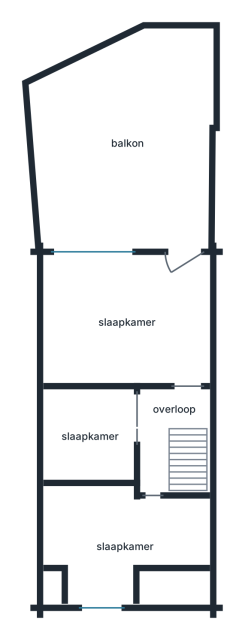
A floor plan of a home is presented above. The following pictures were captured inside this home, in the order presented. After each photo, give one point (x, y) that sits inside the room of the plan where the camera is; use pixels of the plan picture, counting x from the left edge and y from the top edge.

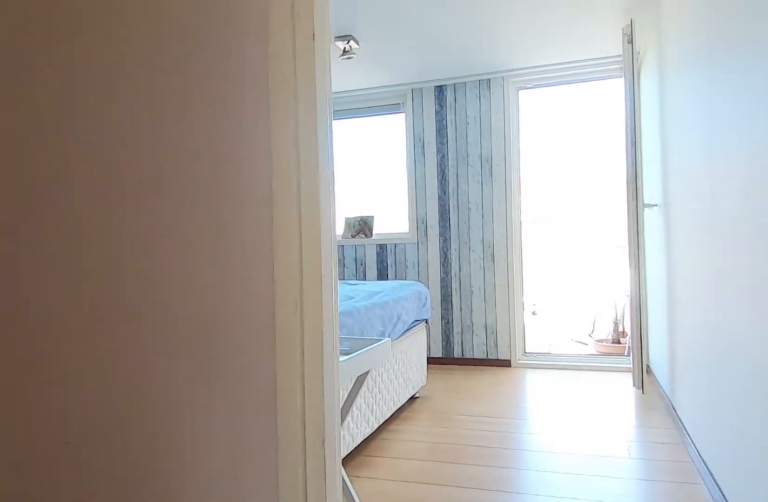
(164, 429)
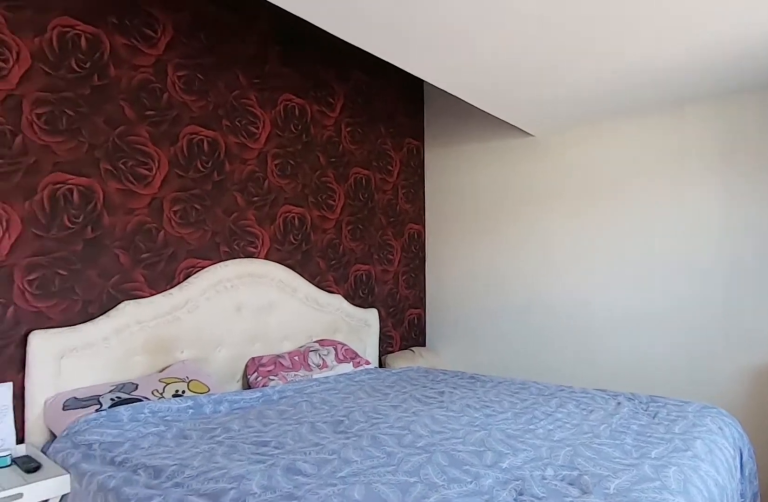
(127, 321)
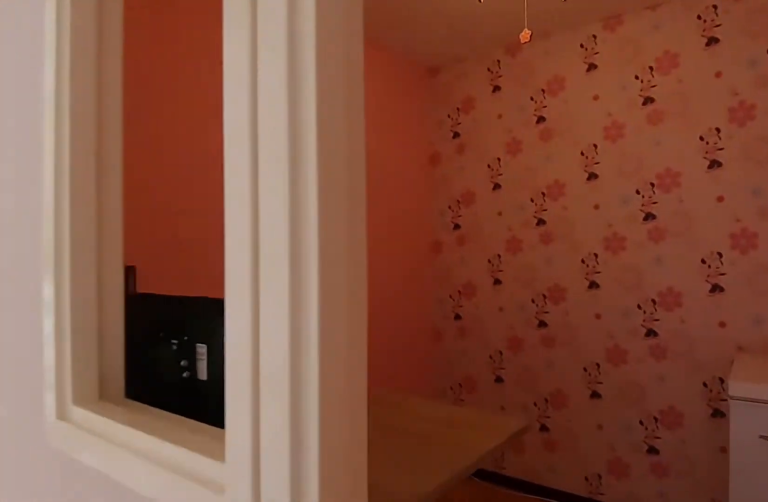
(164, 429)
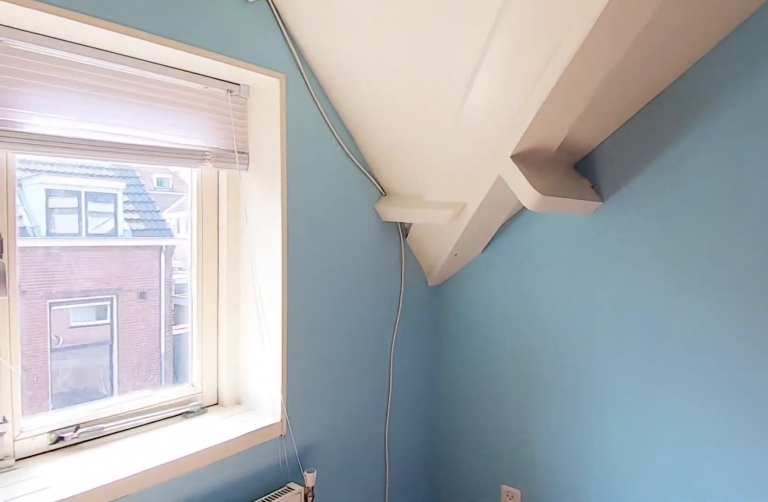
(120, 538)
